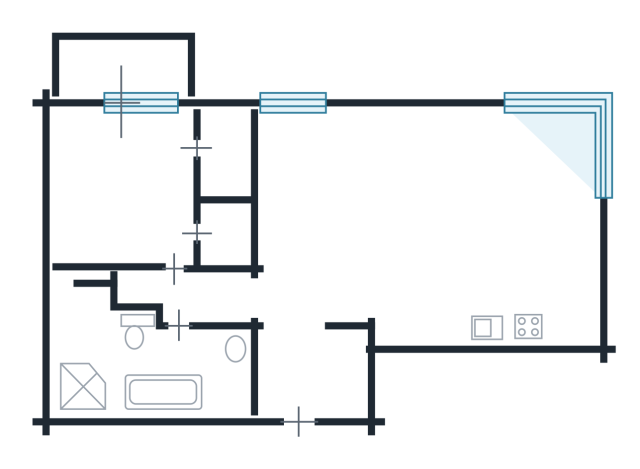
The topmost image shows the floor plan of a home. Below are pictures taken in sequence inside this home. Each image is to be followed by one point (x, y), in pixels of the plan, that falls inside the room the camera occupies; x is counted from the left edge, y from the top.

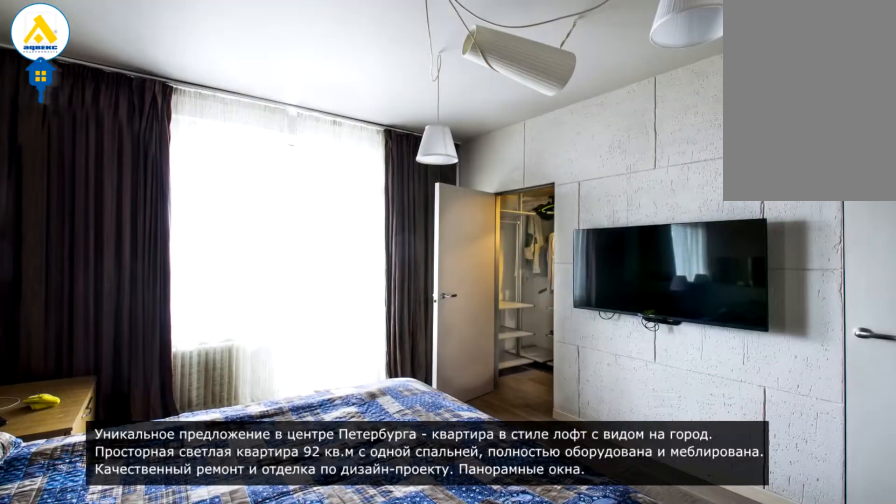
(122, 186)
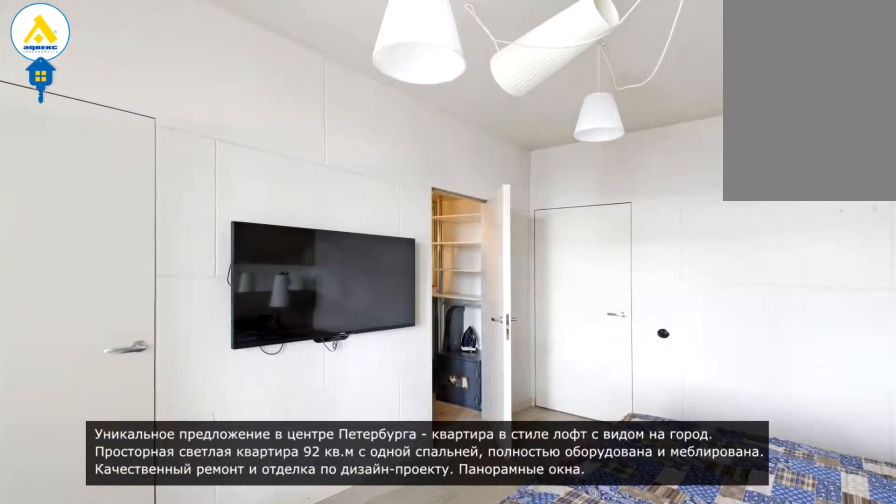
(122, 186)
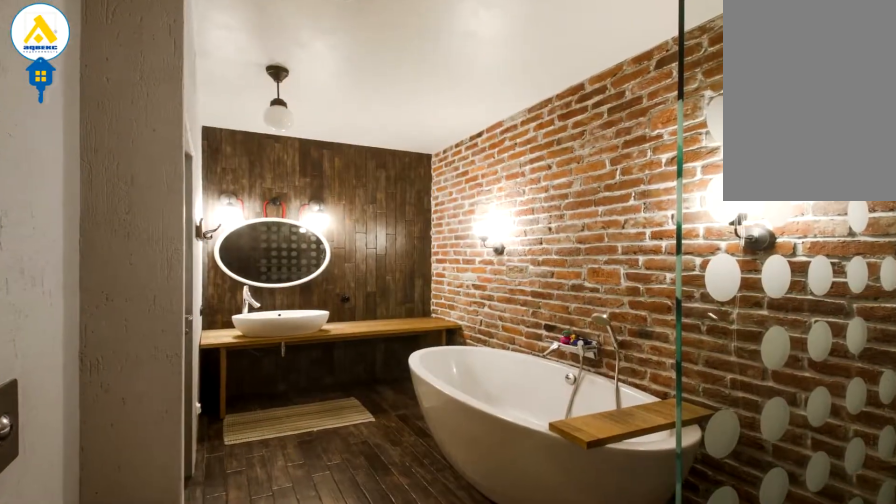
(109, 359)
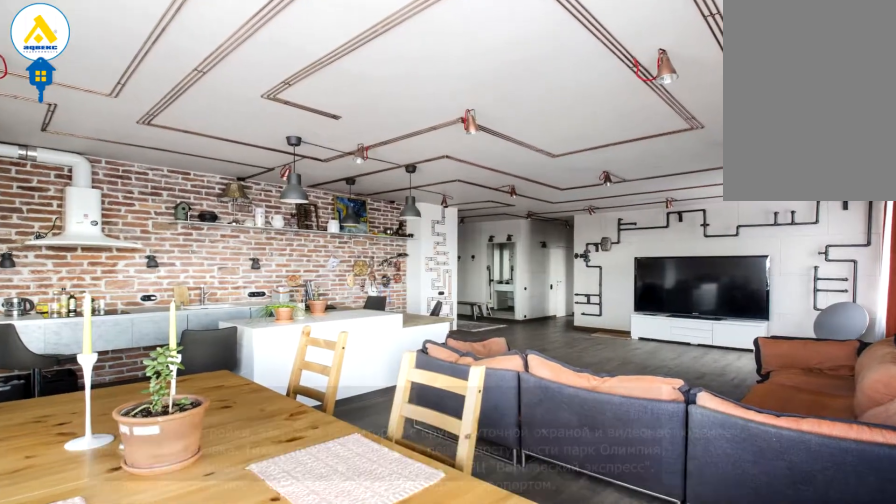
(362, 240)
